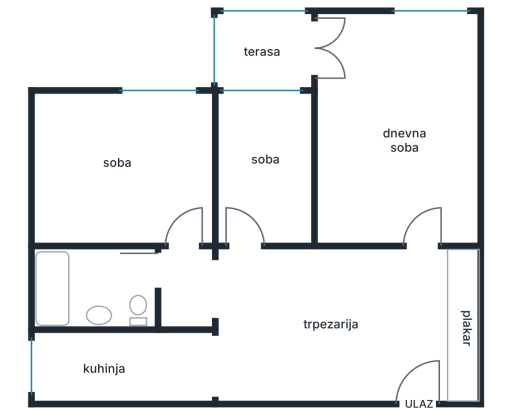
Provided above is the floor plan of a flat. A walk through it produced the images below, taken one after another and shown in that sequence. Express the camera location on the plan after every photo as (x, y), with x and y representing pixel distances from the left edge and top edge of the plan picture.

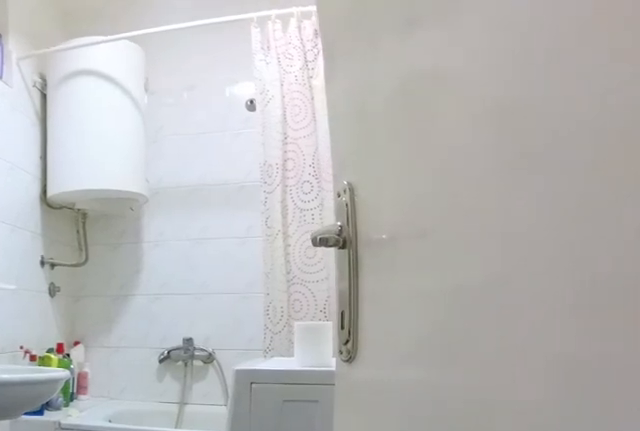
(172, 256)
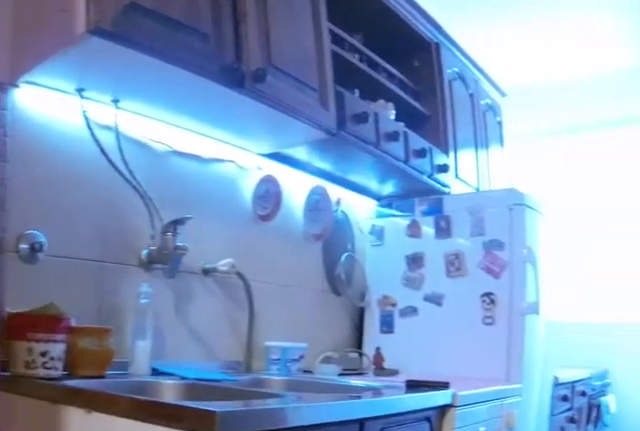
(241, 333)
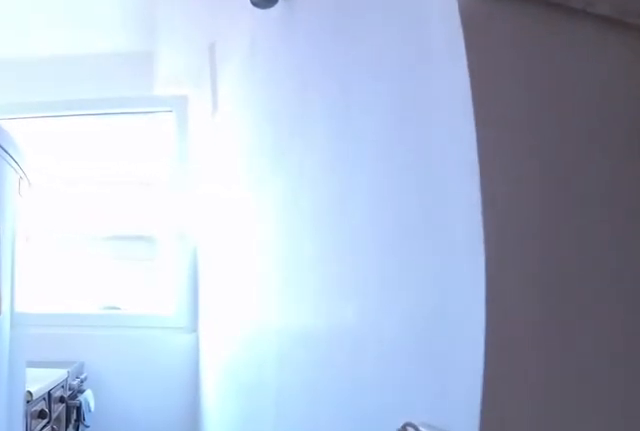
(195, 366)
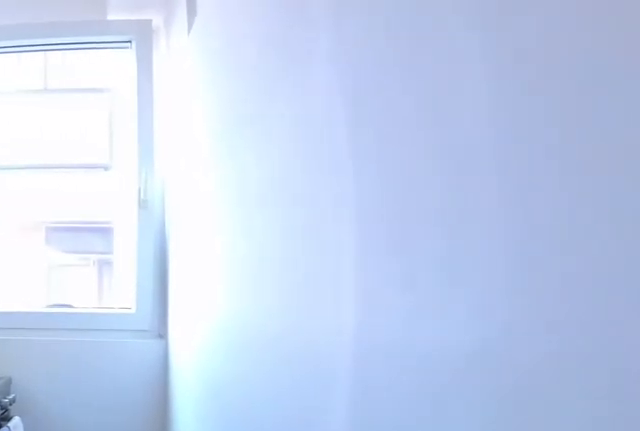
(161, 365)
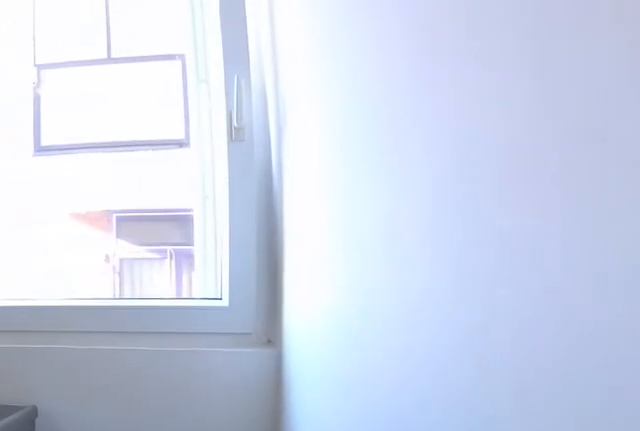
(122, 363)
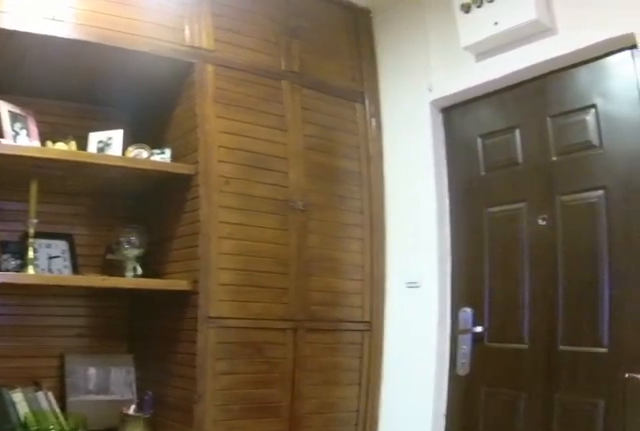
(351, 330)
